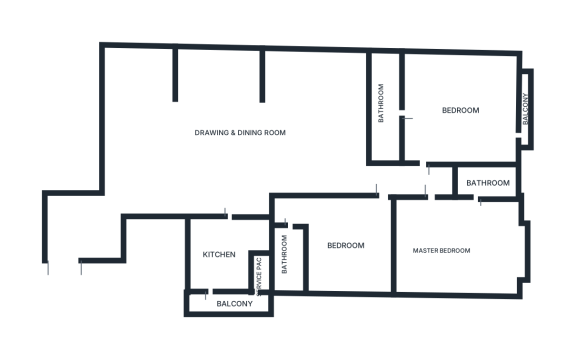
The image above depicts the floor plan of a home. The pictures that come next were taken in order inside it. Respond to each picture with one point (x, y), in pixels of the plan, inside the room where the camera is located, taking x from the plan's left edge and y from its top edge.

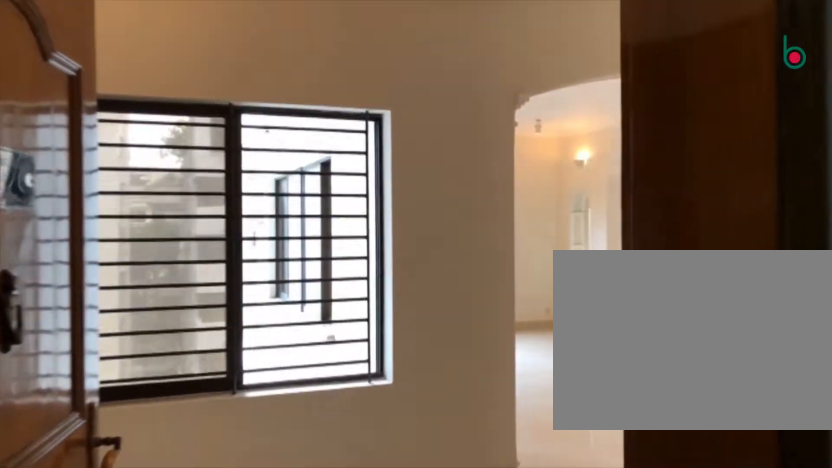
(68, 246)
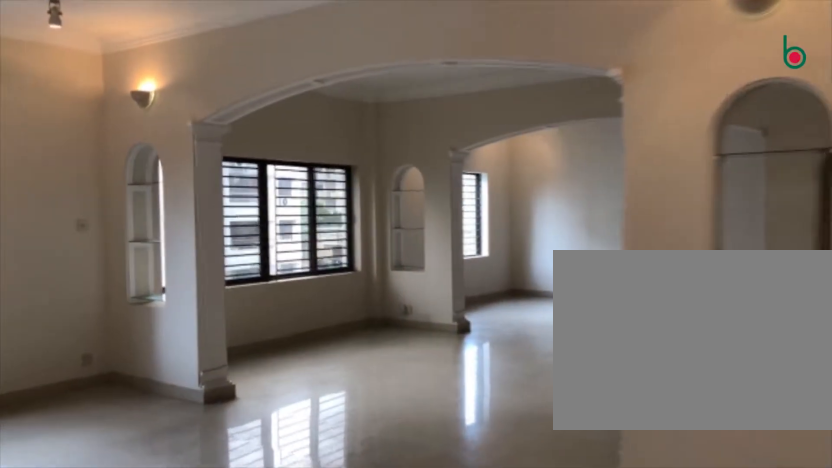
(151, 148)
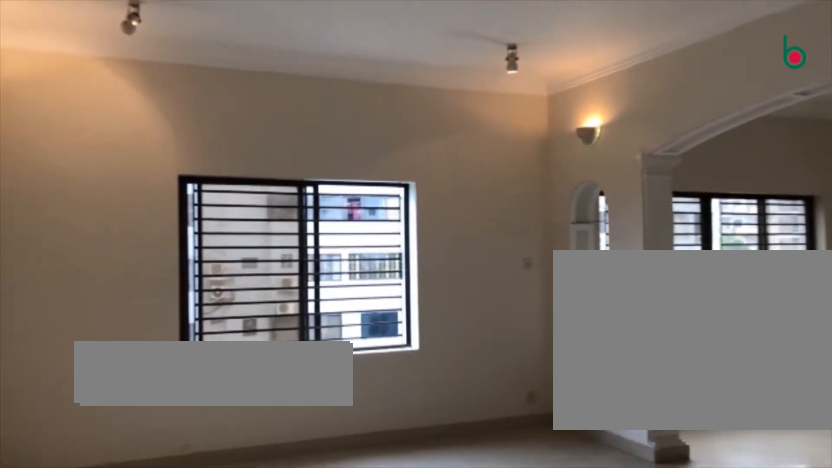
(151, 148)
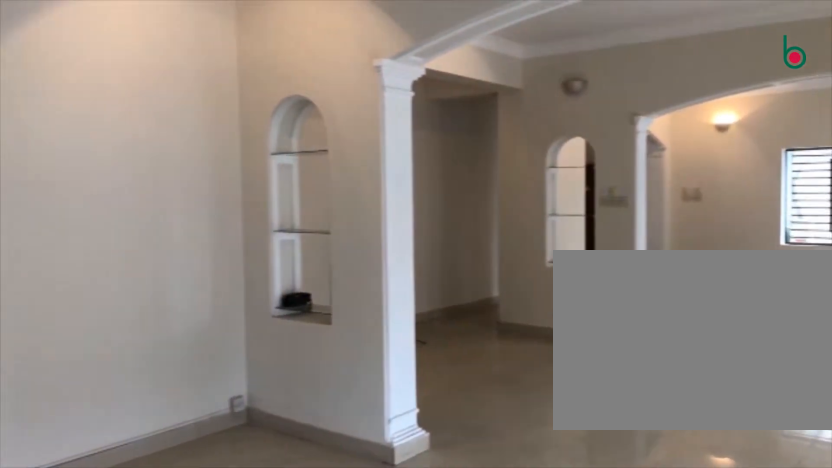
(215, 148)
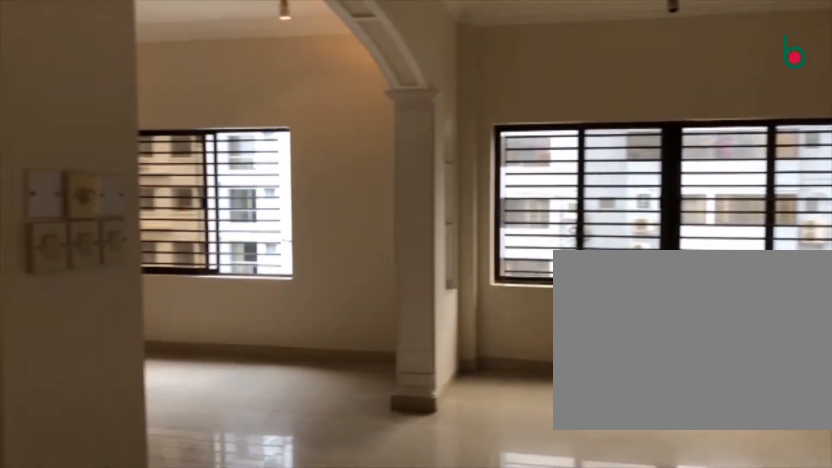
(228, 155)
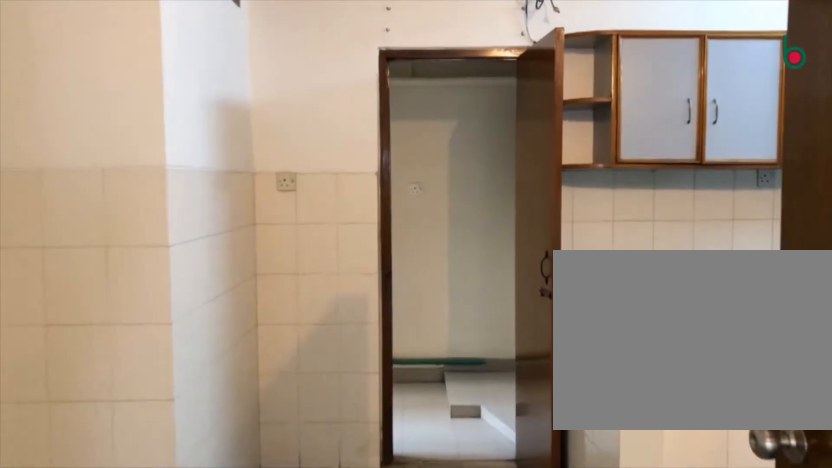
(225, 251)
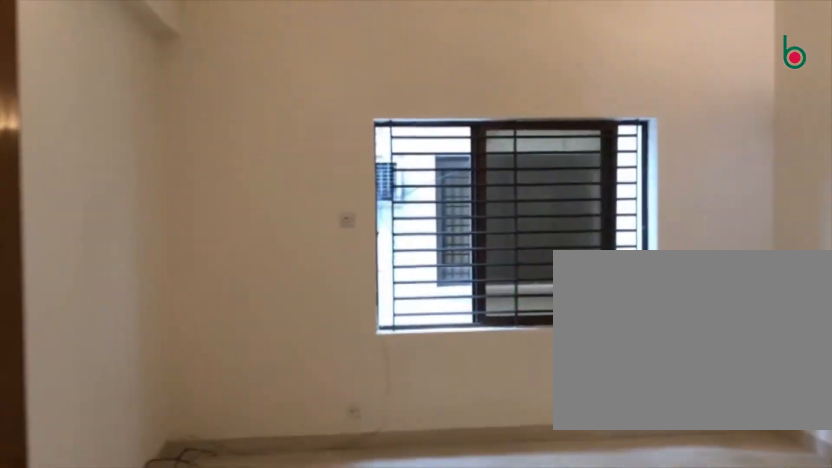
(343, 231)
